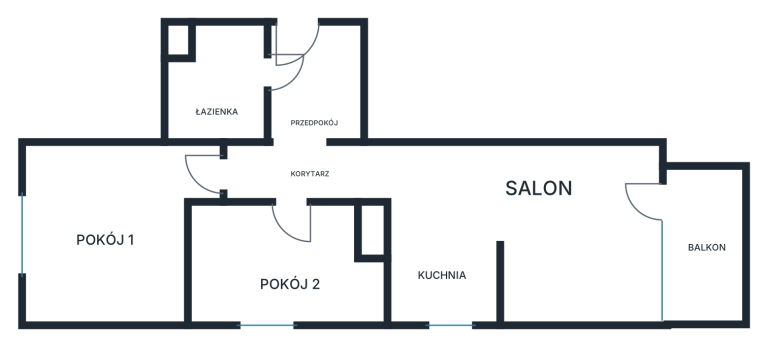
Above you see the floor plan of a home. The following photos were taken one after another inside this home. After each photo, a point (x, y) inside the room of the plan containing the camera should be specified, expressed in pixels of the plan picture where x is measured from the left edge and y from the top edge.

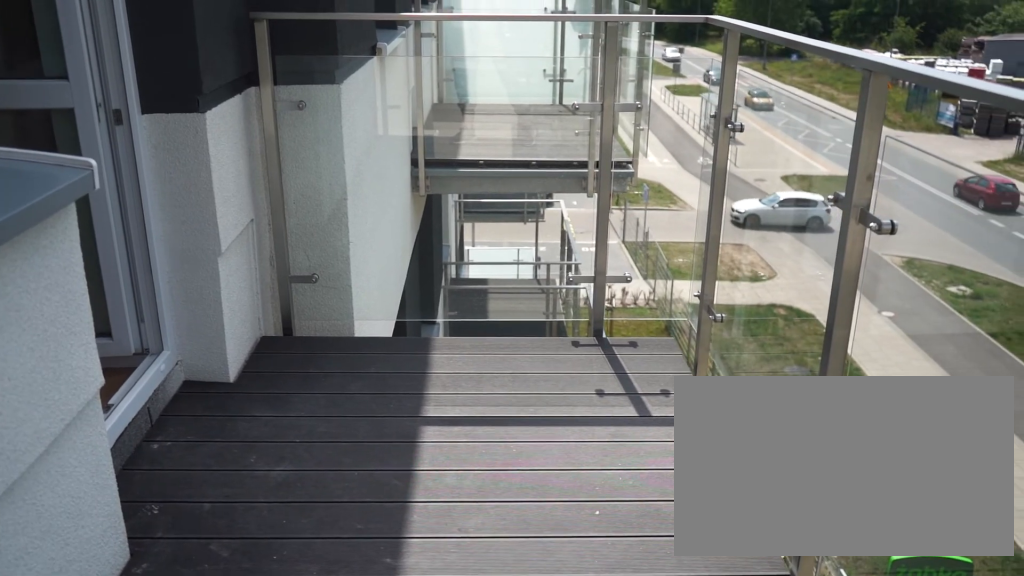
(703, 246)
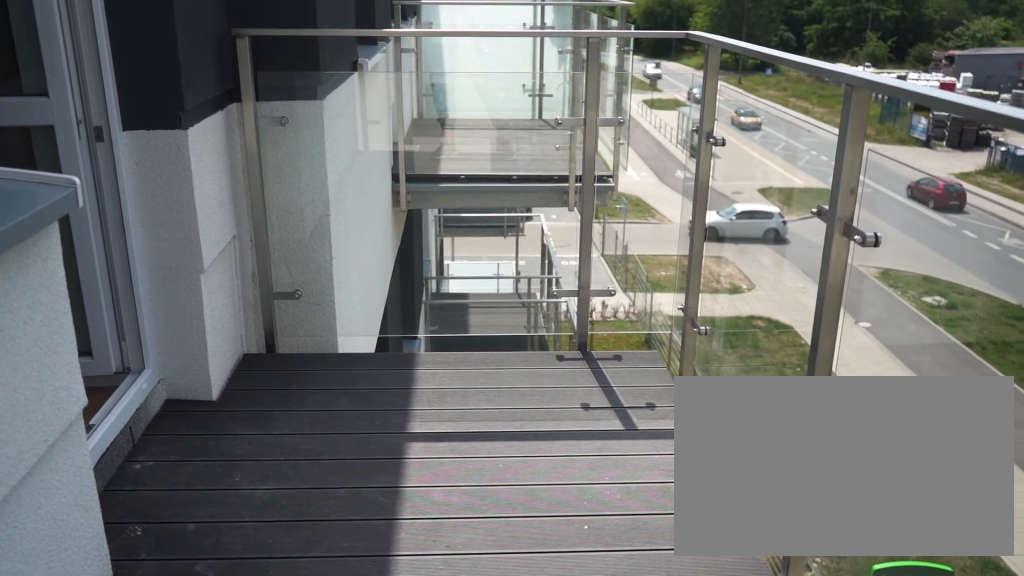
(703, 246)
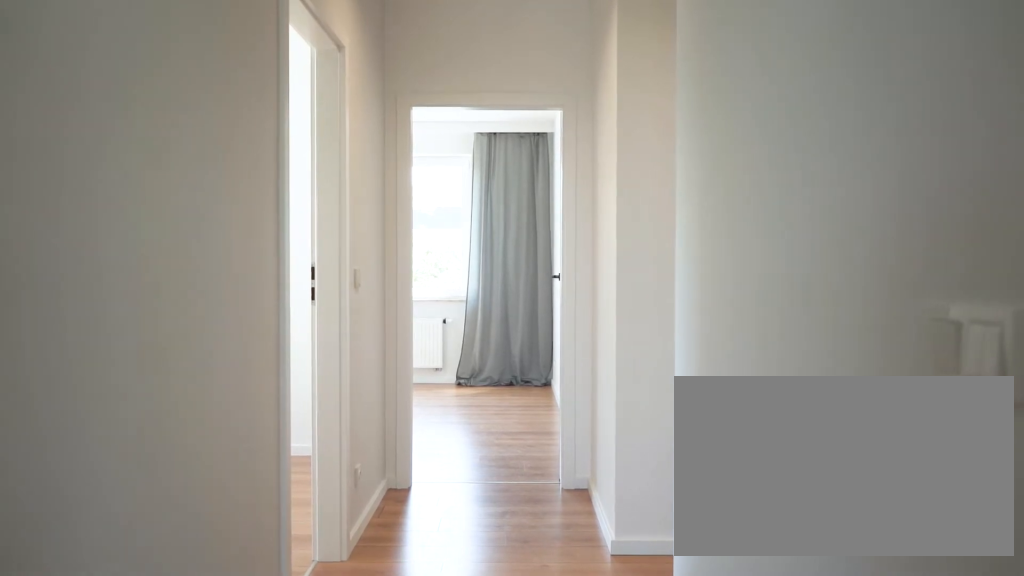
(307, 173)
